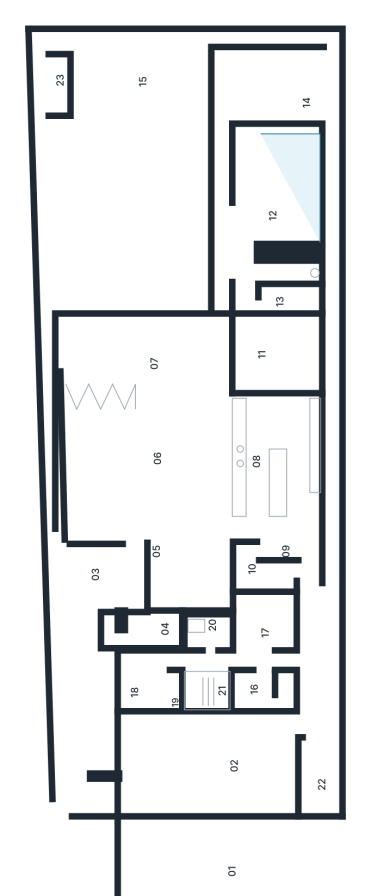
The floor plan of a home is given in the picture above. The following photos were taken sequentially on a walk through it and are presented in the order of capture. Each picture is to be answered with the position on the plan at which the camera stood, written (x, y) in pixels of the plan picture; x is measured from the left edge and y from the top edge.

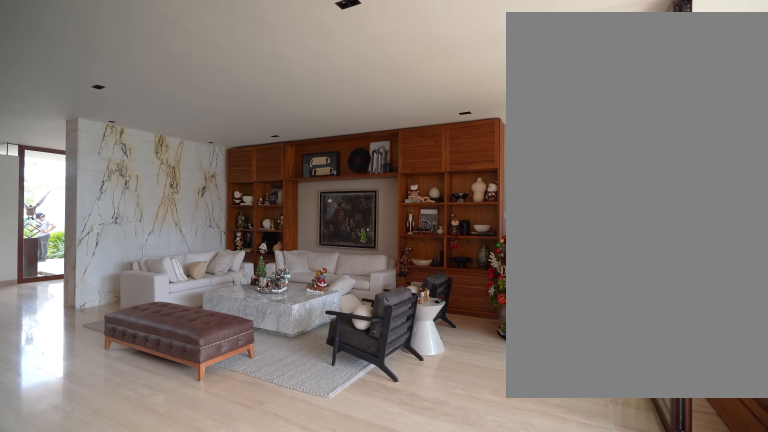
(208, 410)
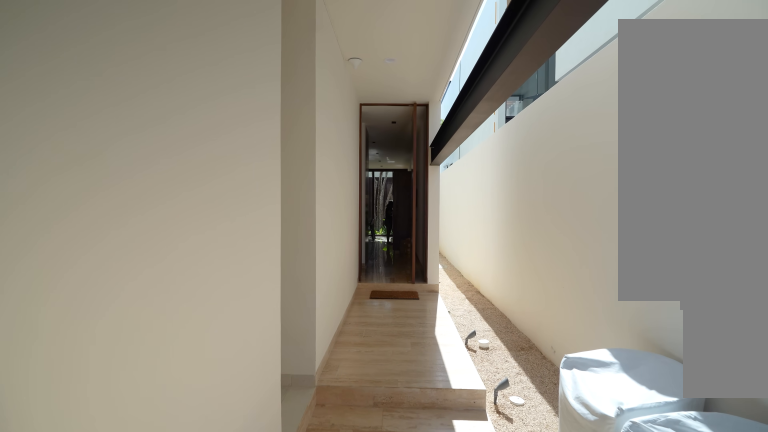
(311, 726)
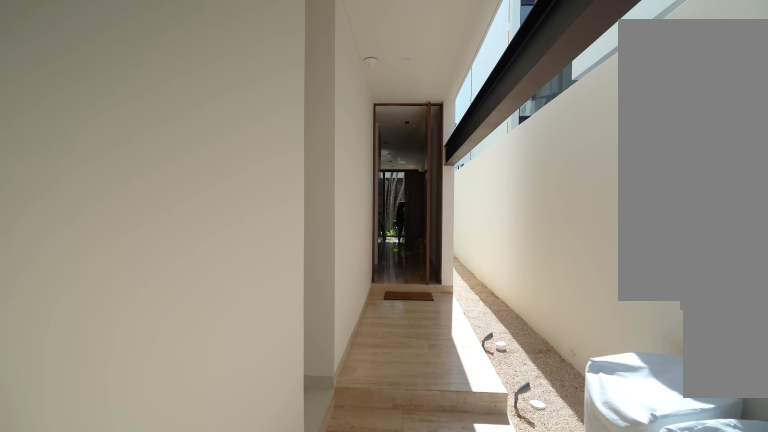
(310, 726)
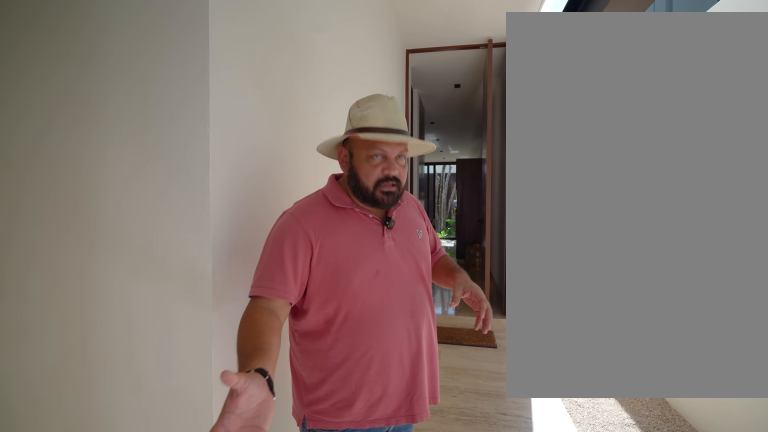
(308, 657)
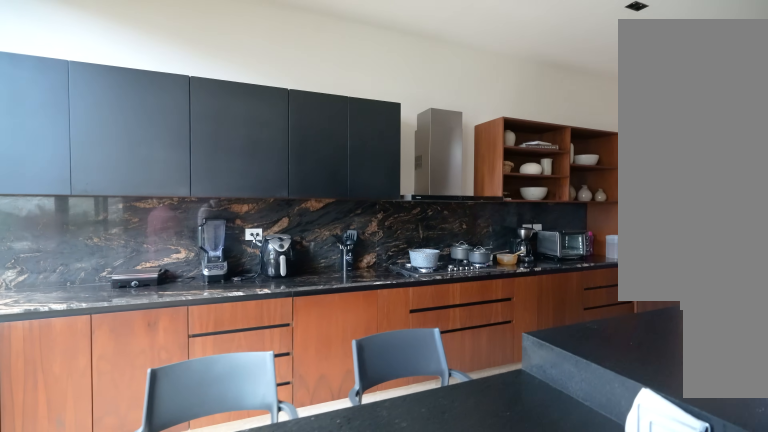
(251, 413)
